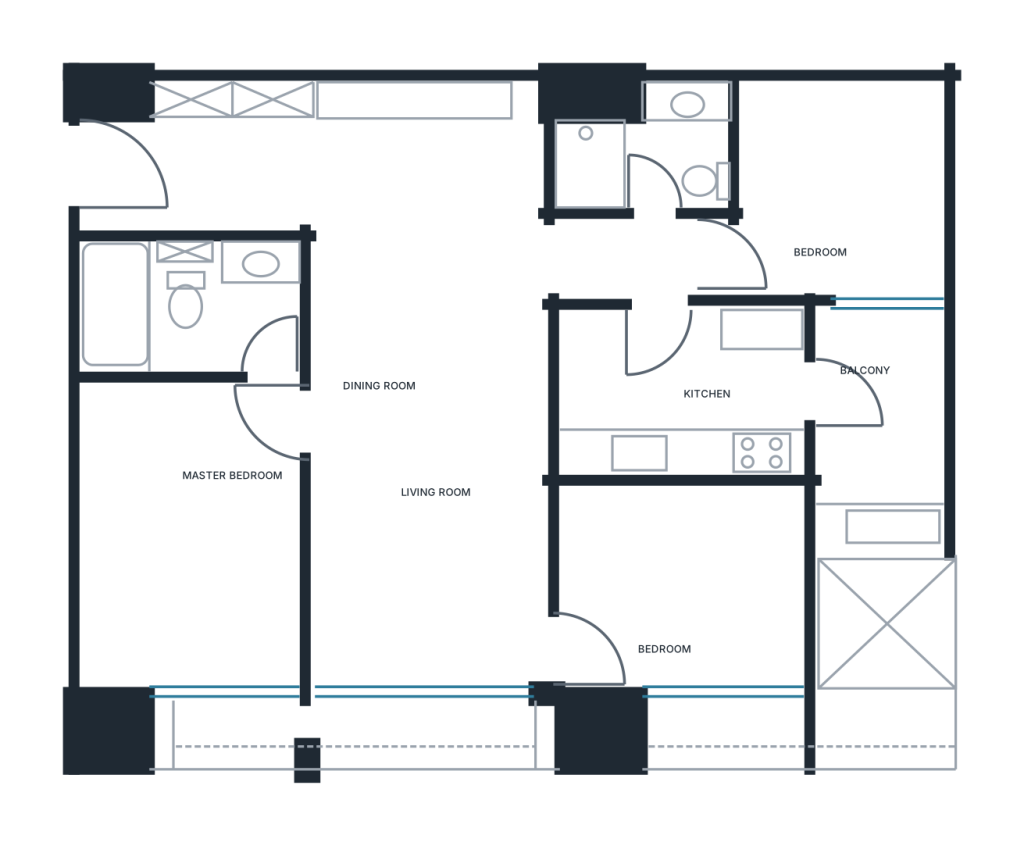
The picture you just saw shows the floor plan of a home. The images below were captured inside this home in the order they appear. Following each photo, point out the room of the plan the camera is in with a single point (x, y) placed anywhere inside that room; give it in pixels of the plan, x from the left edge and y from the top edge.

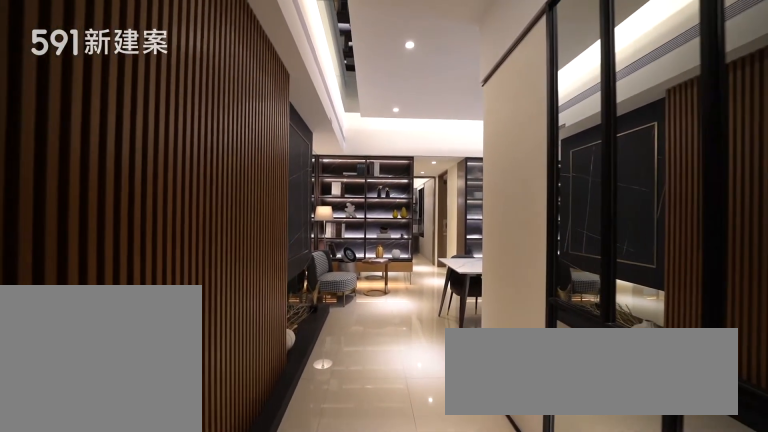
(197, 154)
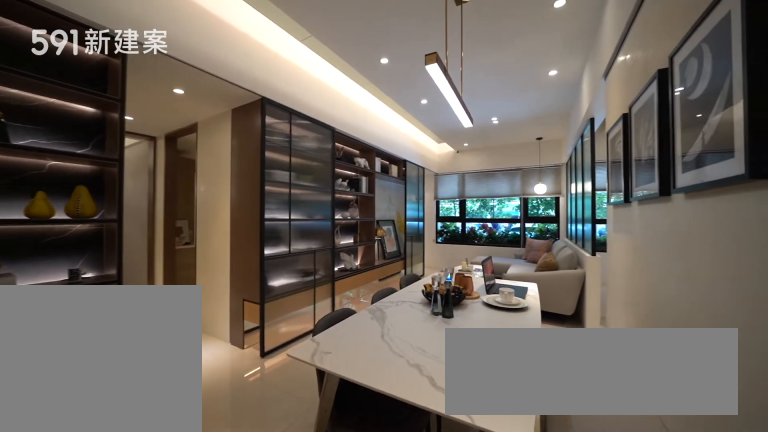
(429, 465)
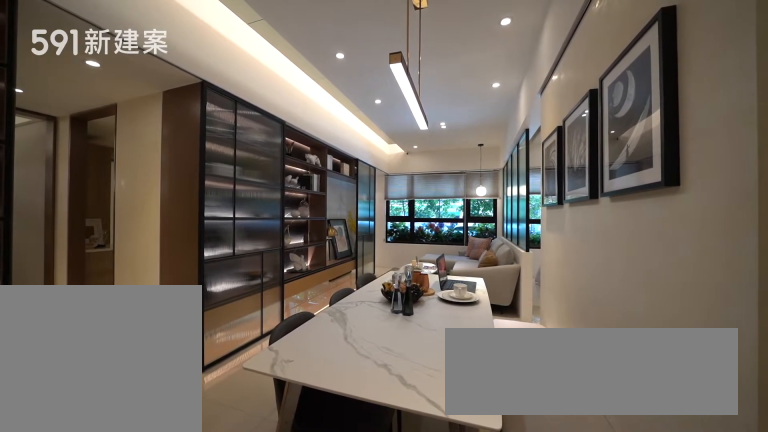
(429, 465)
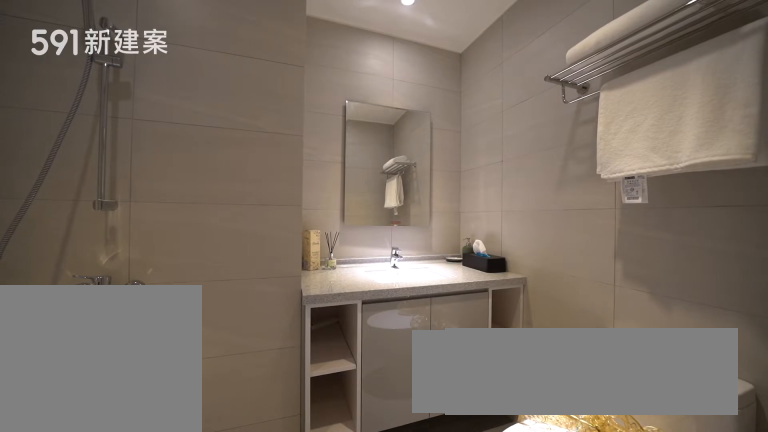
(646, 142)
